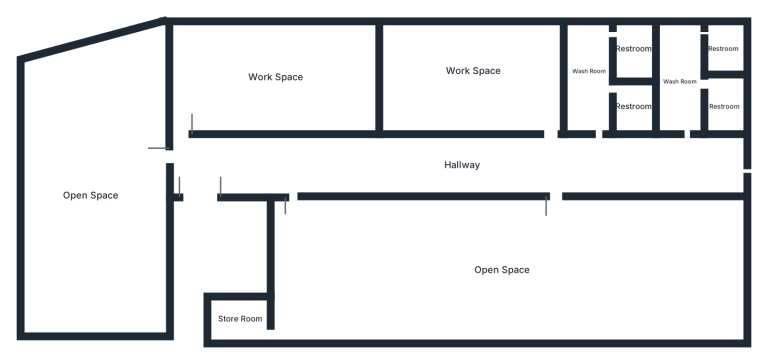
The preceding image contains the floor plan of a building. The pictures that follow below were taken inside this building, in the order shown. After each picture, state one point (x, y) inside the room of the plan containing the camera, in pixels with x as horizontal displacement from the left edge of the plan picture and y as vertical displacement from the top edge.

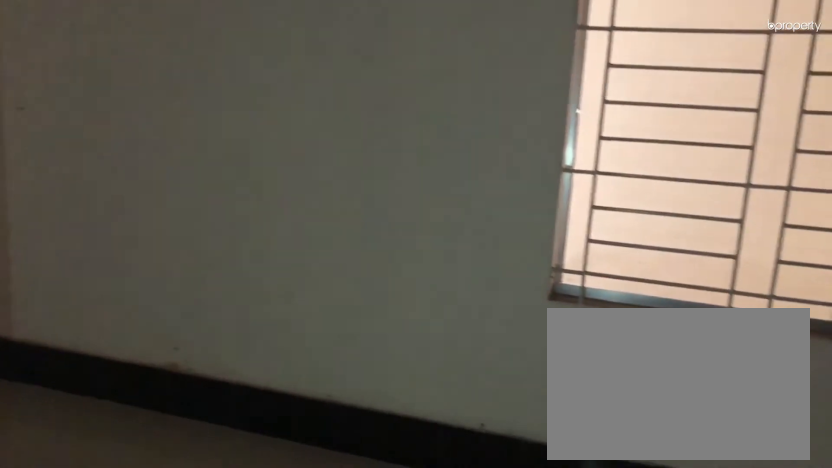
(269, 77)
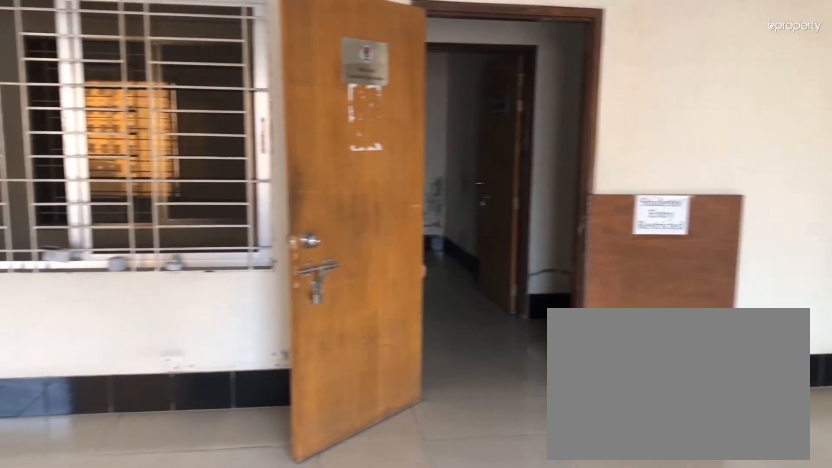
(501, 272)
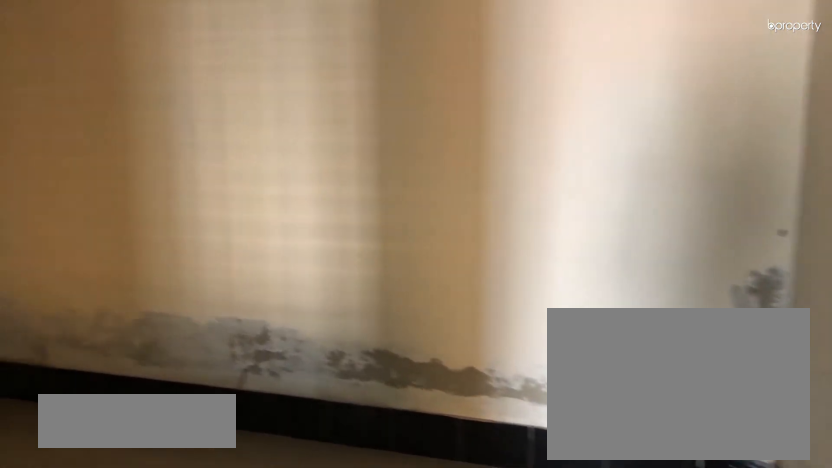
(470, 70)
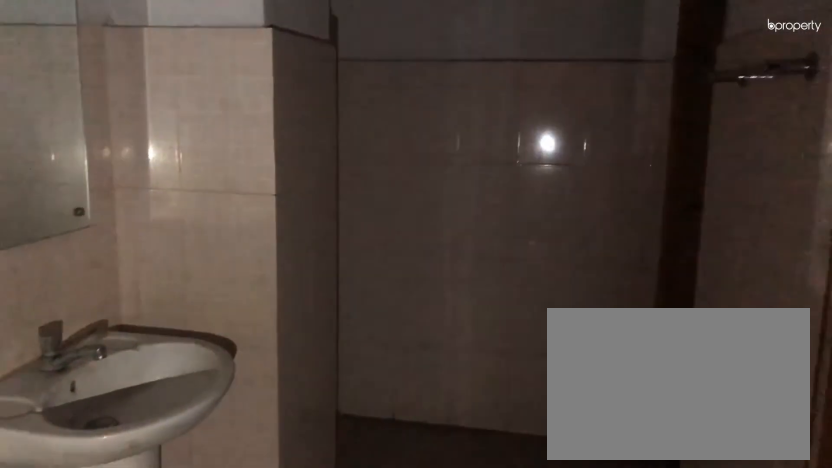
(589, 70)
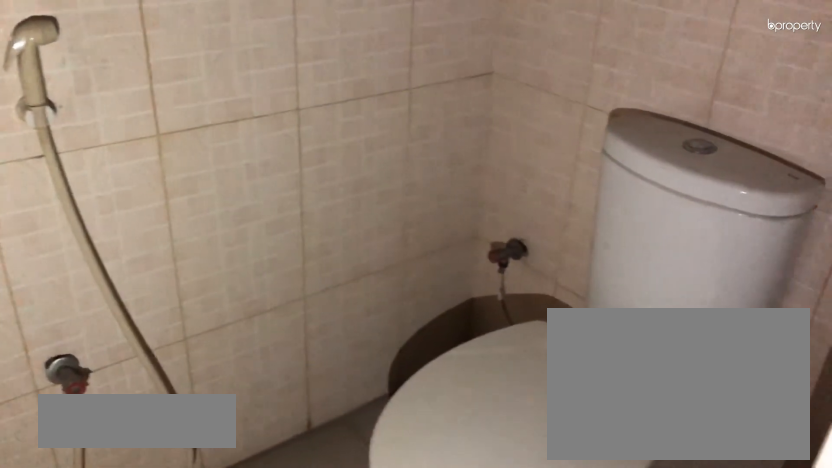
(633, 45)
